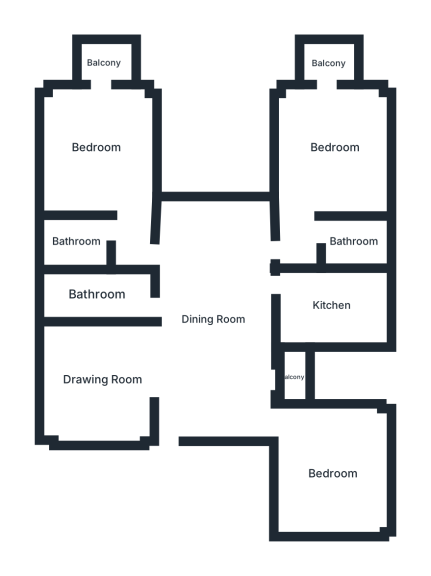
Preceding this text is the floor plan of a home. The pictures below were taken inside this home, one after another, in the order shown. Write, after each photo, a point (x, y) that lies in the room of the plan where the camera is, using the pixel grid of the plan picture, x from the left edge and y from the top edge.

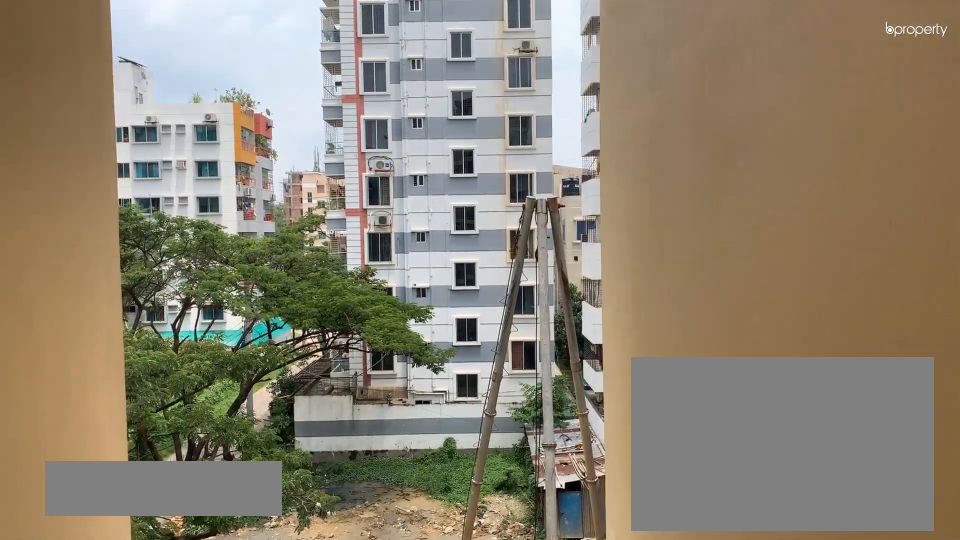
(290, 378)
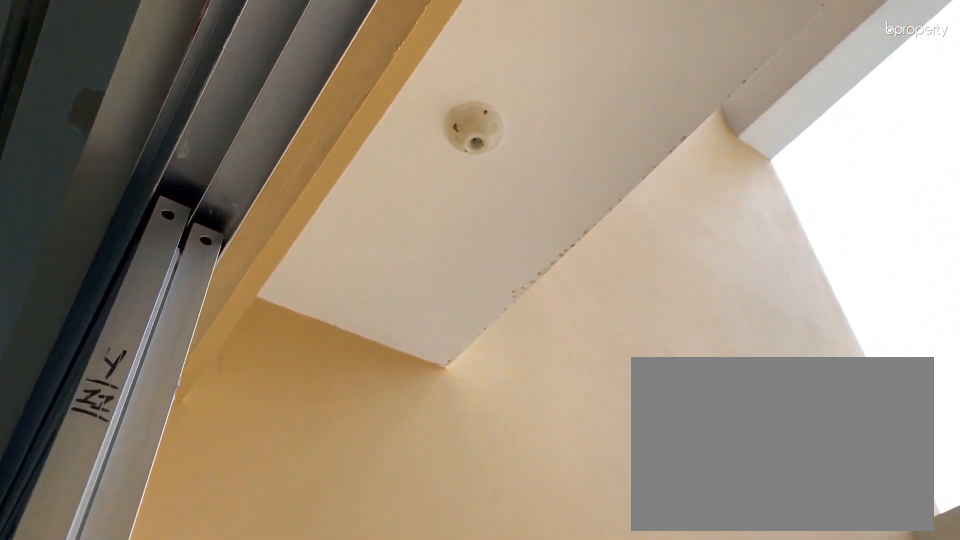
(290, 378)
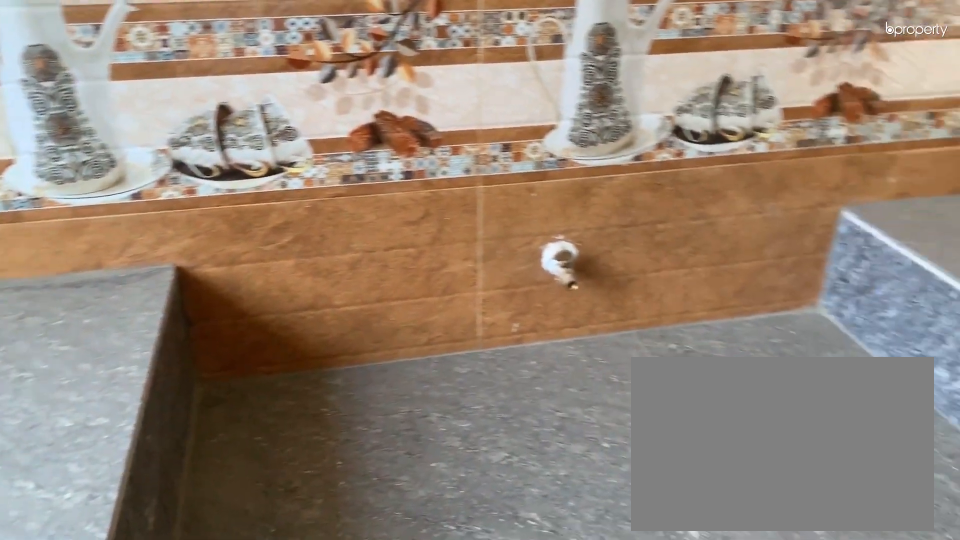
(327, 305)
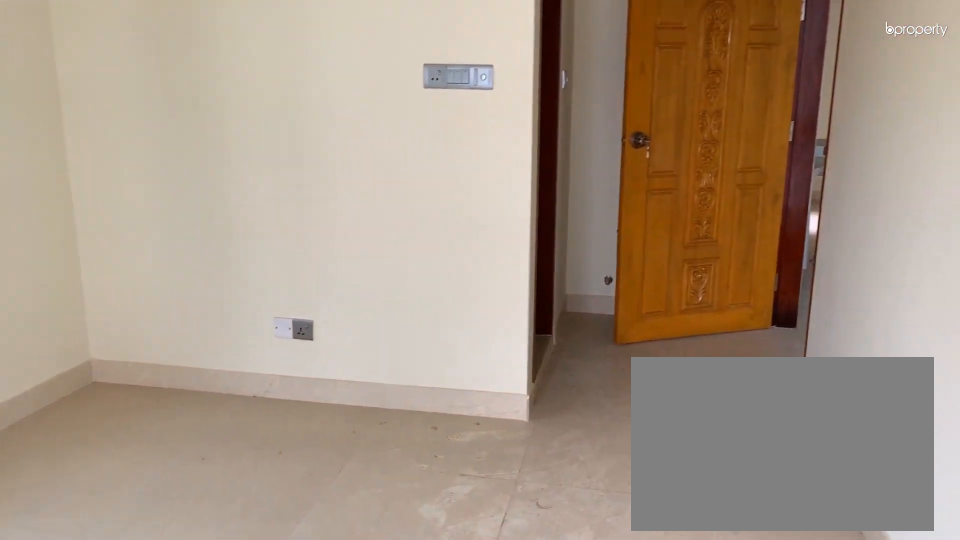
(332, 149)
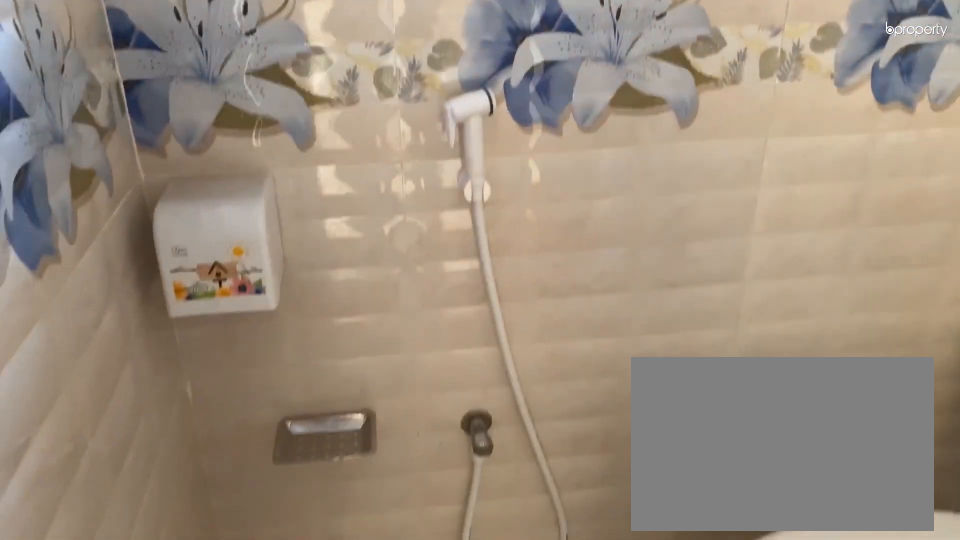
(353, 243)
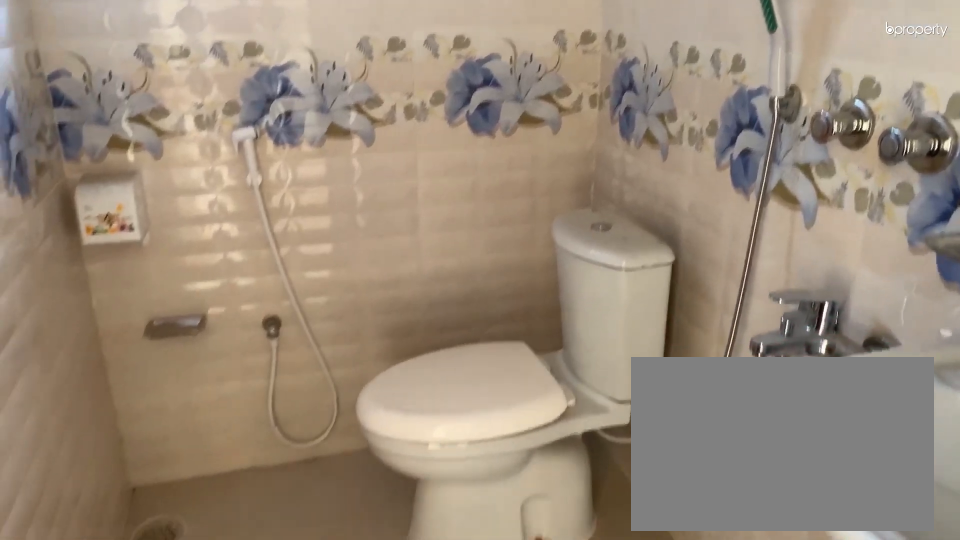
(354, 243)
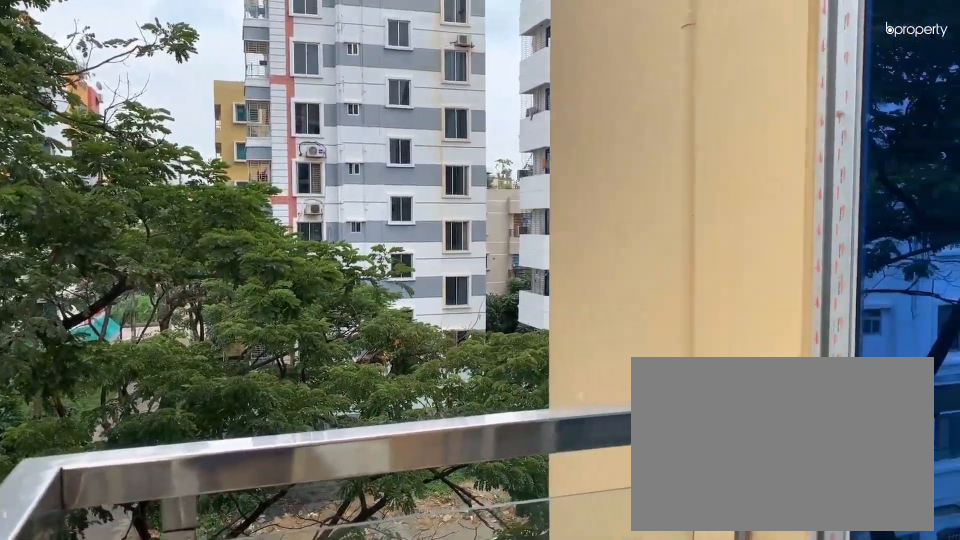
(328, 62)
